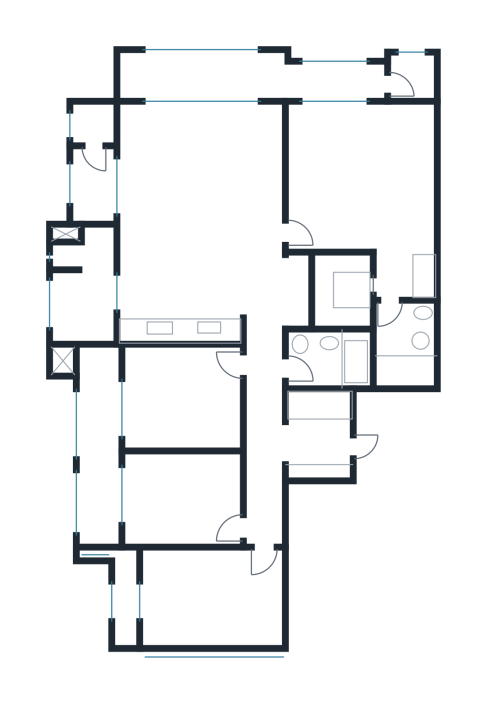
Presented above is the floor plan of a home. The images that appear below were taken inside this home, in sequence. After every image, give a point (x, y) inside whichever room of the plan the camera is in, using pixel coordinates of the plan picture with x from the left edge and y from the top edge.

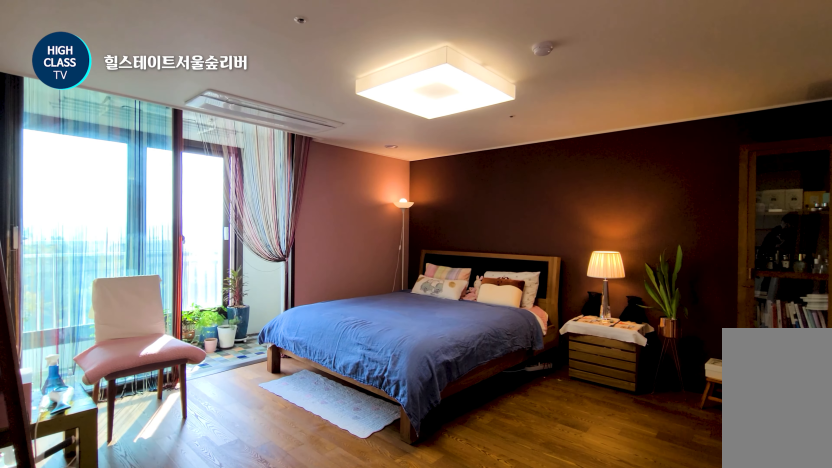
(362, 156)
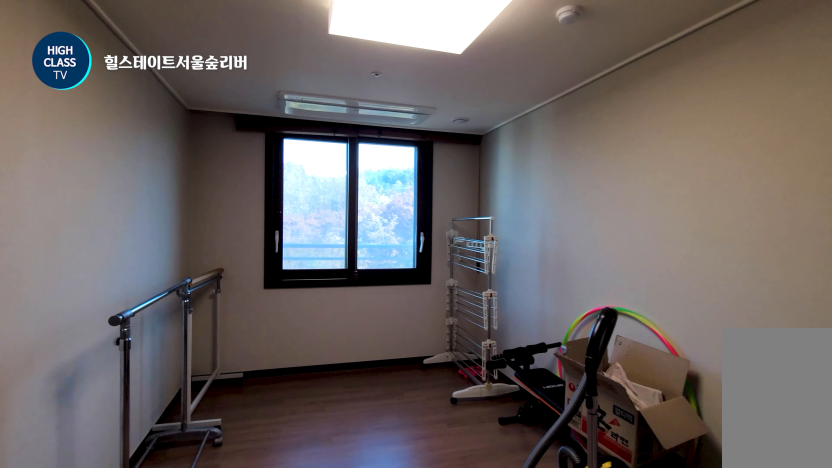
(160, 500)
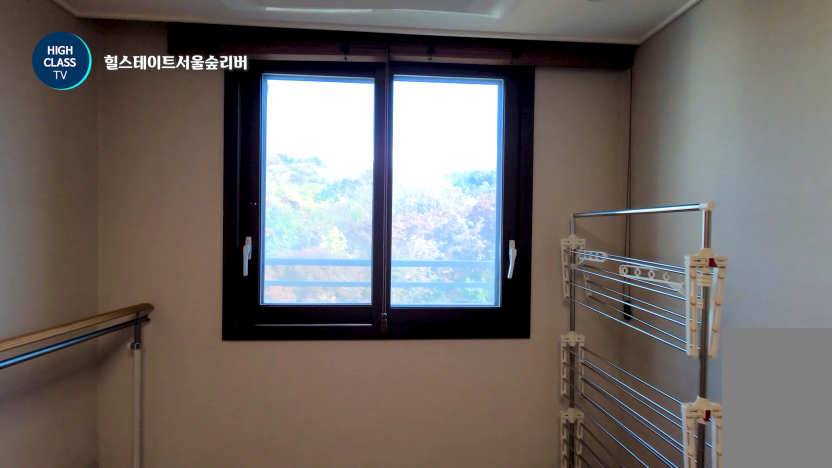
(160, 500)
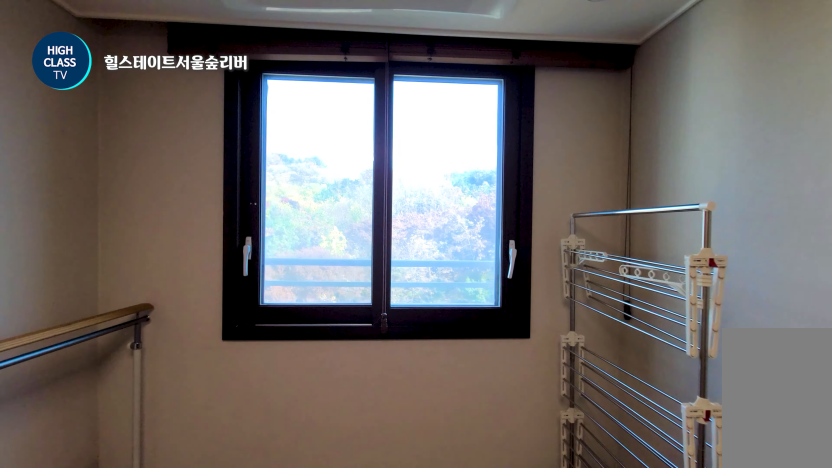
(160, 500)
